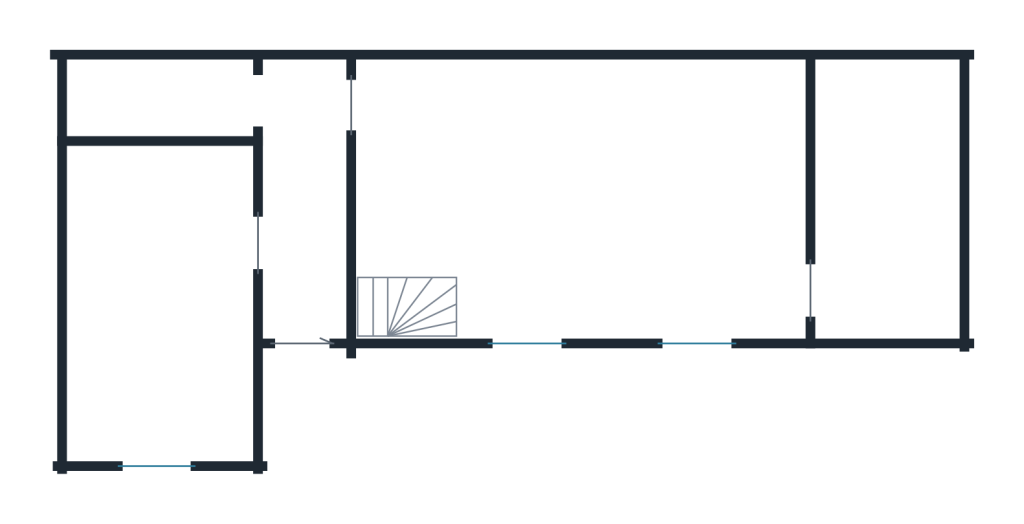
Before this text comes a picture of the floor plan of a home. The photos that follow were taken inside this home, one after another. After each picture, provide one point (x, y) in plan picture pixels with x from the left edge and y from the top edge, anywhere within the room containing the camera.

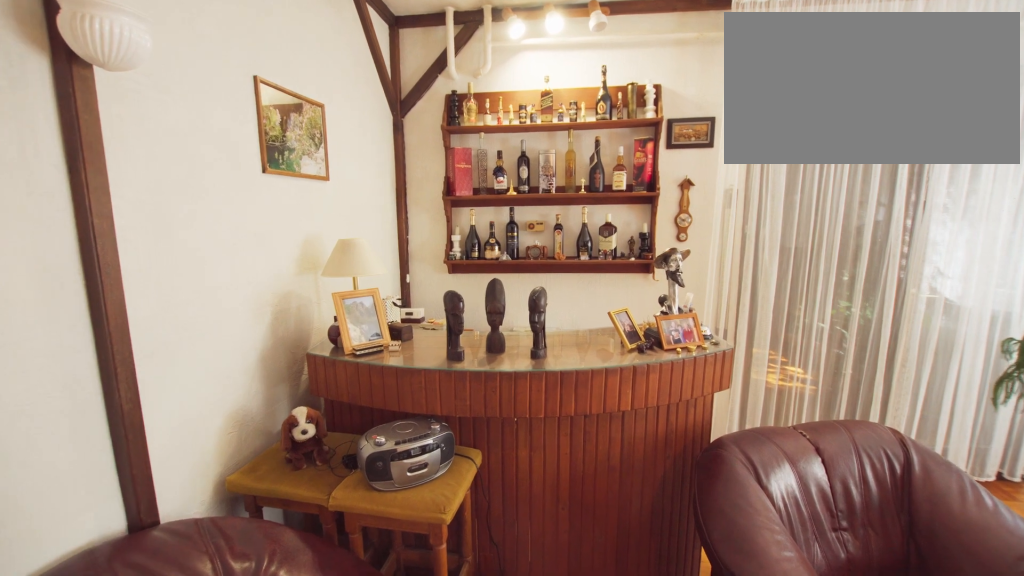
(592, 219)
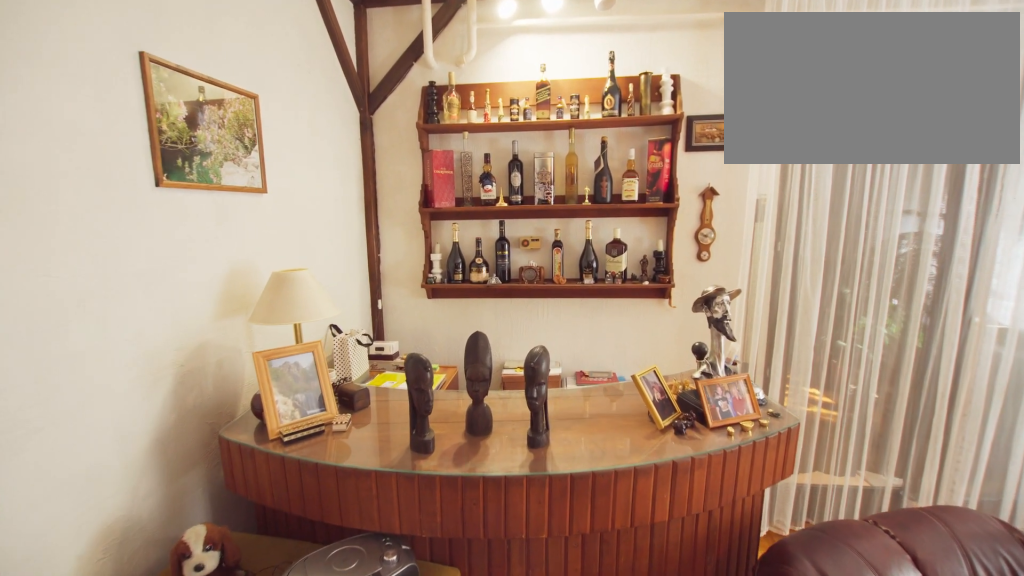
(592, 219)
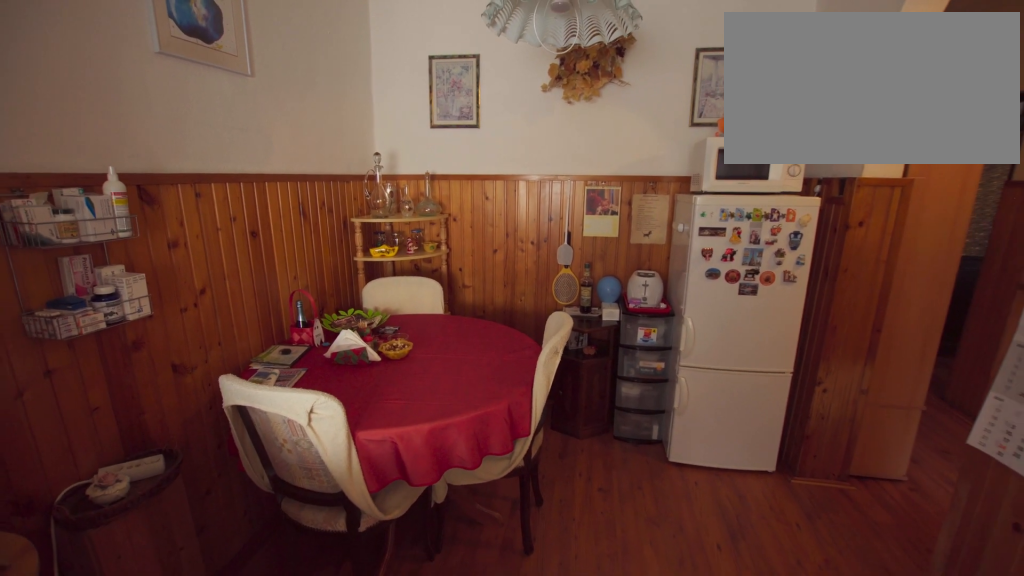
(165, 312)
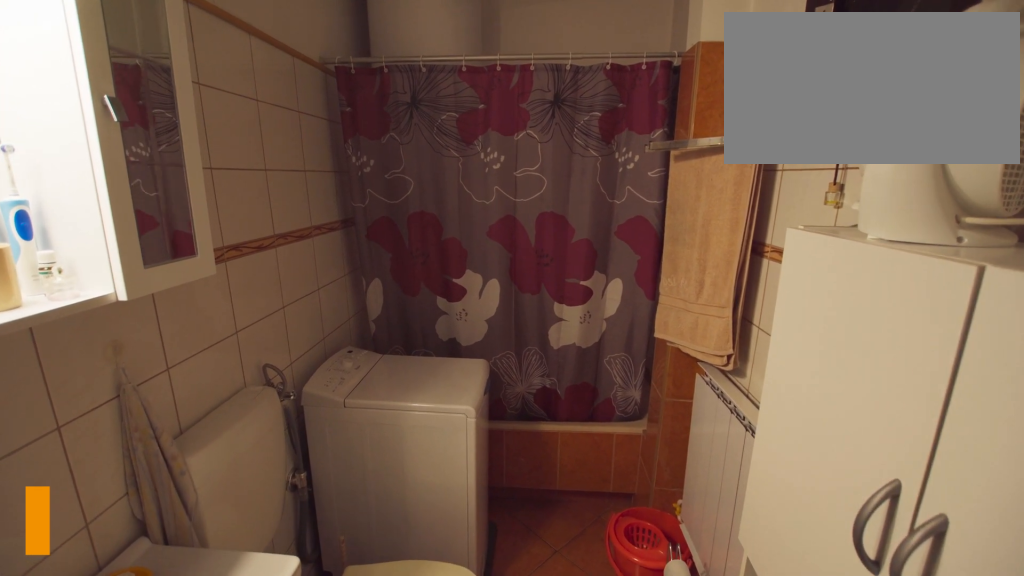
(164, 99)
